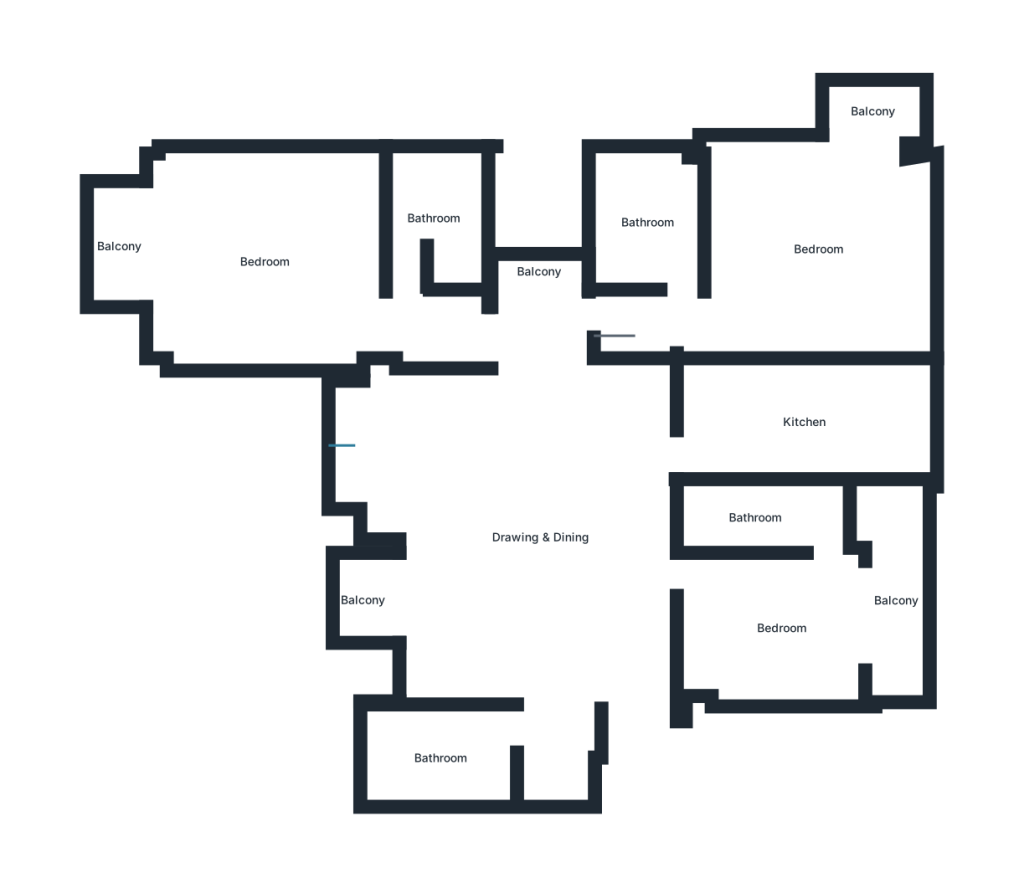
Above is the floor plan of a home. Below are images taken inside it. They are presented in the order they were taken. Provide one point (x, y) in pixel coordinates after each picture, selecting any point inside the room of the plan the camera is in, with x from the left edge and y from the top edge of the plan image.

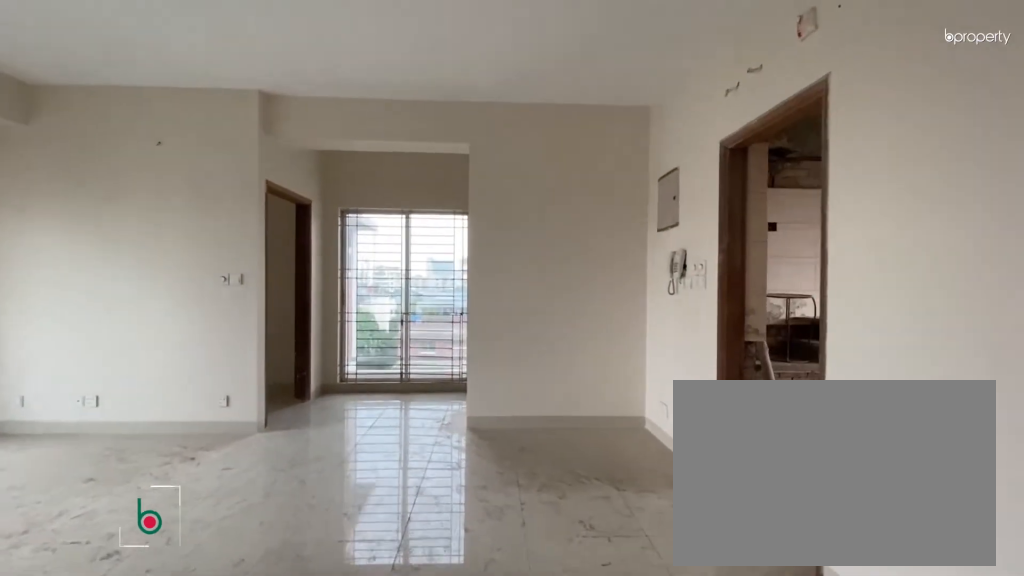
(545, 543)
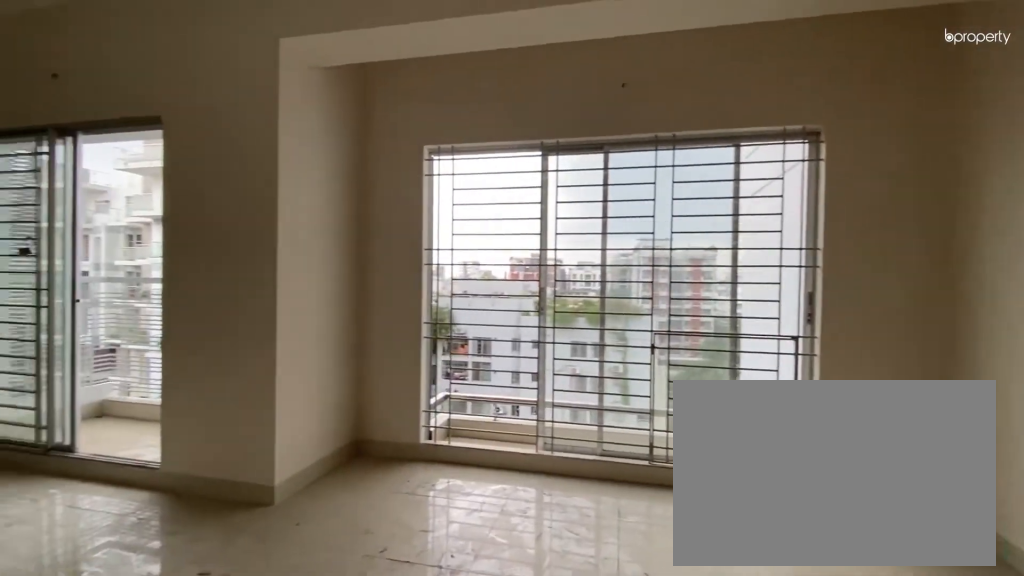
(545, 543)
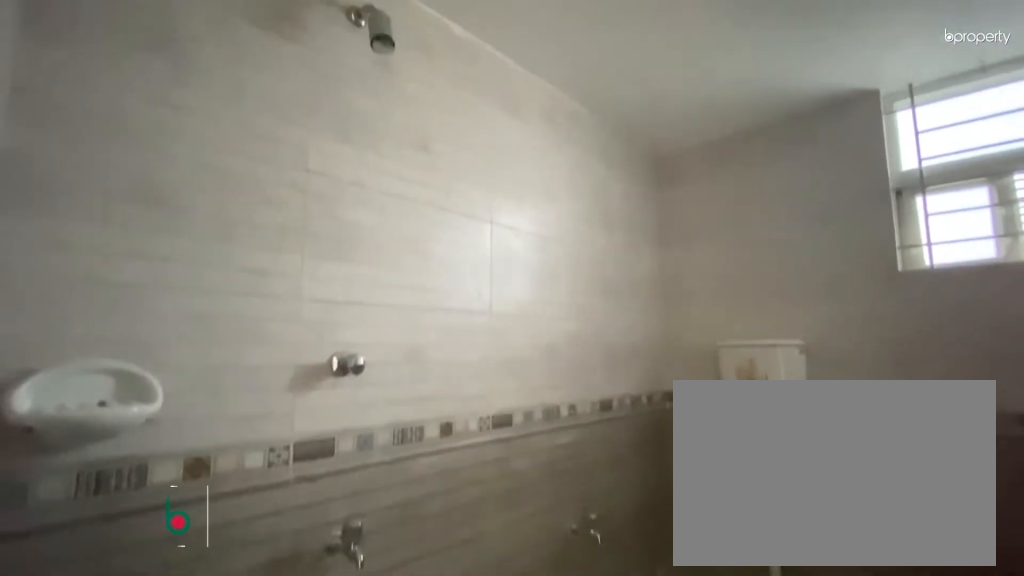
(441, 755)
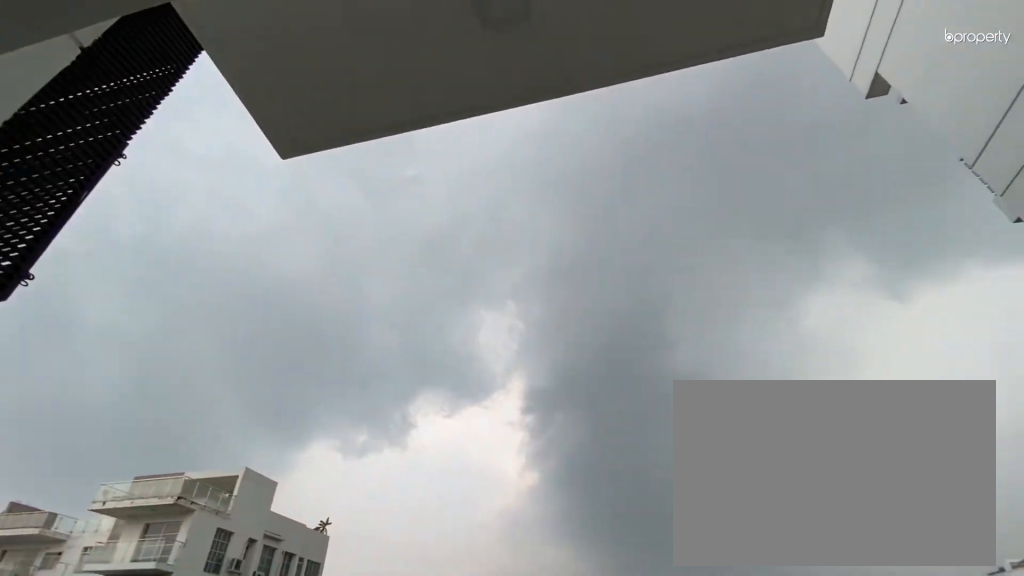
(359, 599)
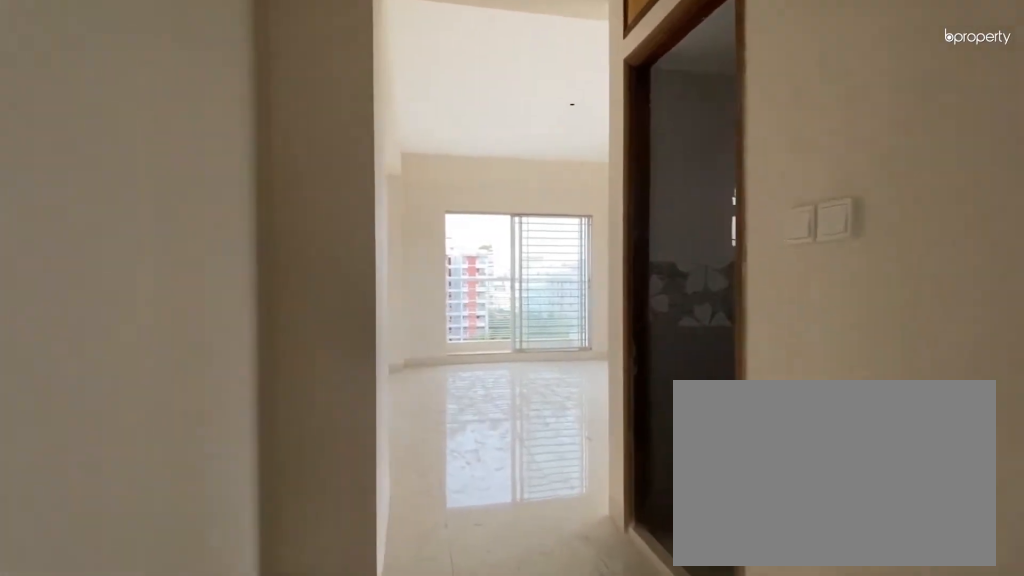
(476, 331)
